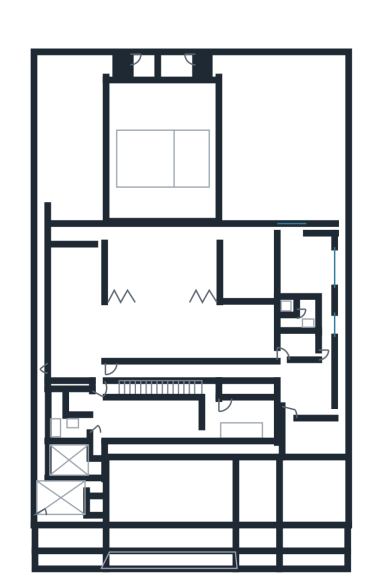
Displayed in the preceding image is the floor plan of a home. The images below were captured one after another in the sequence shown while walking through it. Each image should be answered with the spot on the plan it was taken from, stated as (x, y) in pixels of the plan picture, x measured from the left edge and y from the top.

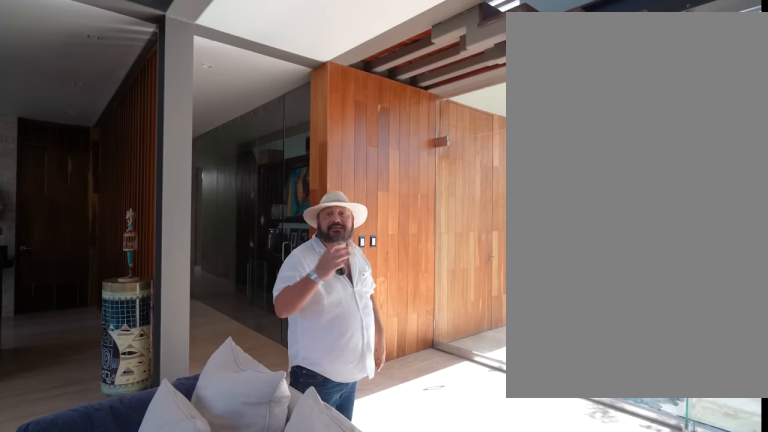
(187, 362)
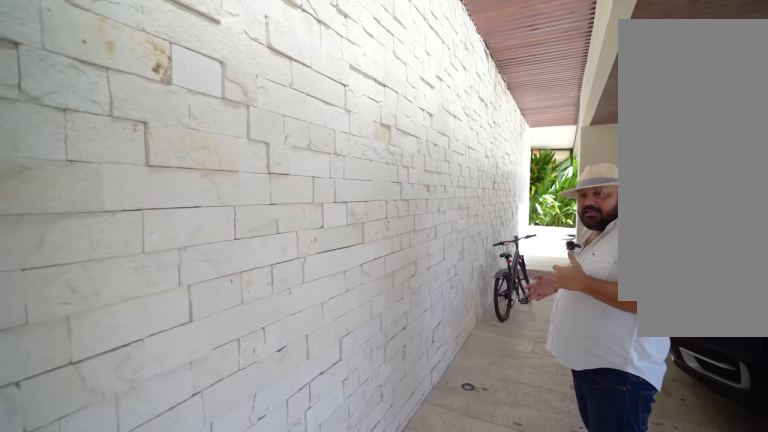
(140, 459)
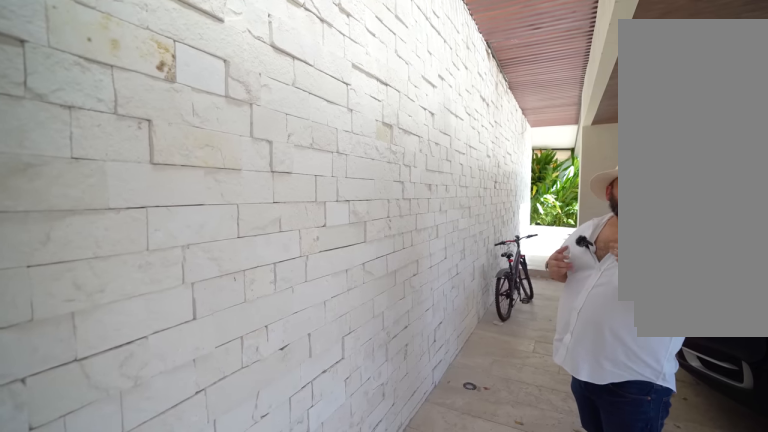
(141, 457)
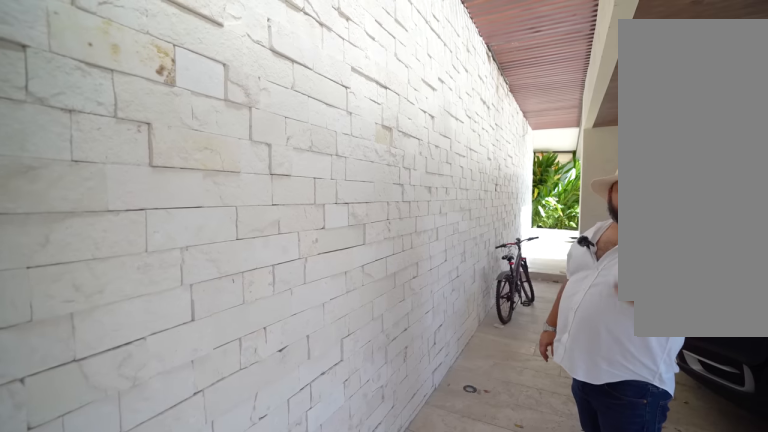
(141, 459)
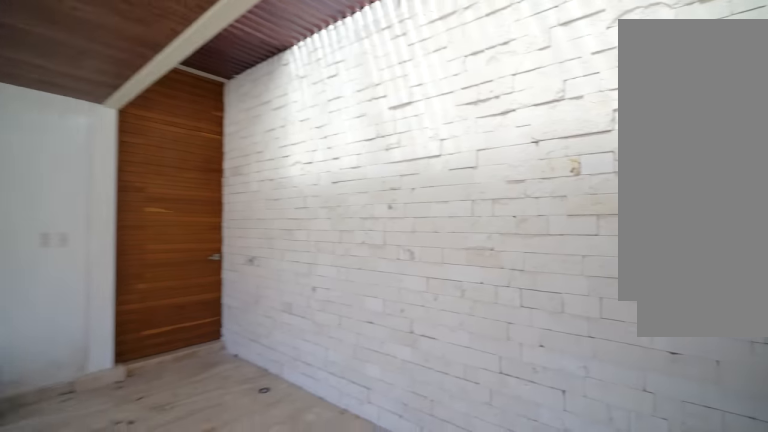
(147, 456)
